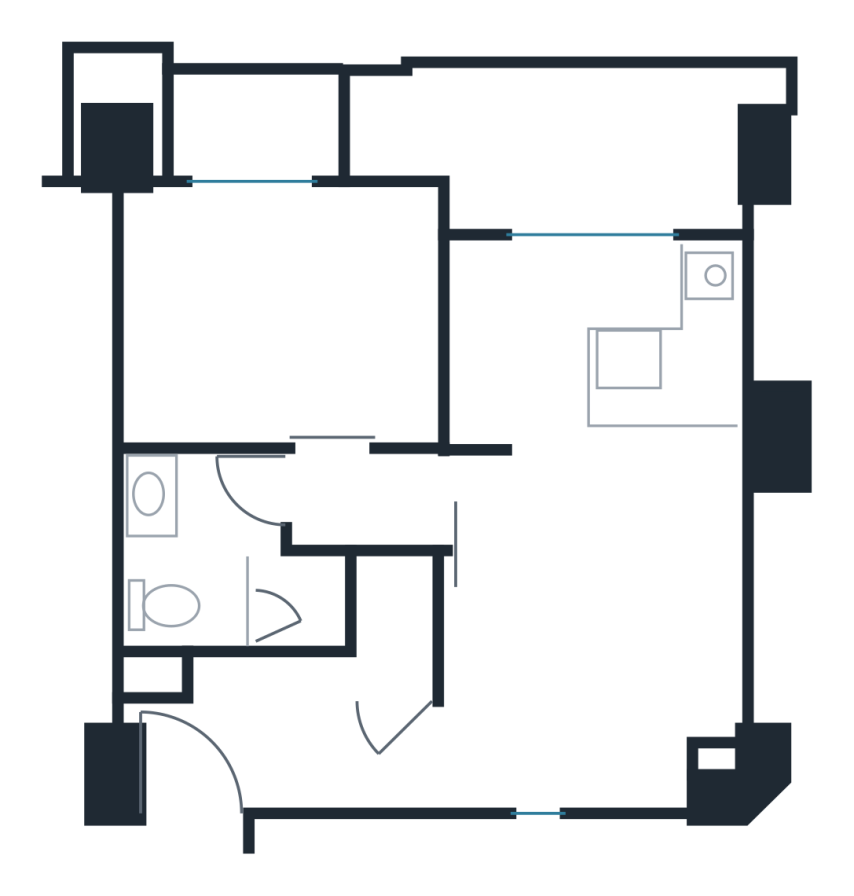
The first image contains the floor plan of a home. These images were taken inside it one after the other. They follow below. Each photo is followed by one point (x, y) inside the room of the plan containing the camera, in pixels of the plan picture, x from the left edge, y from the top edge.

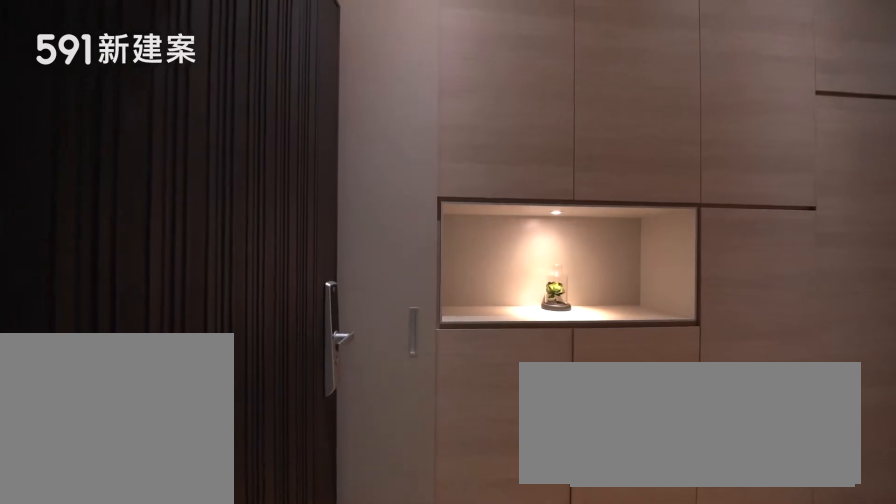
(210, 760)
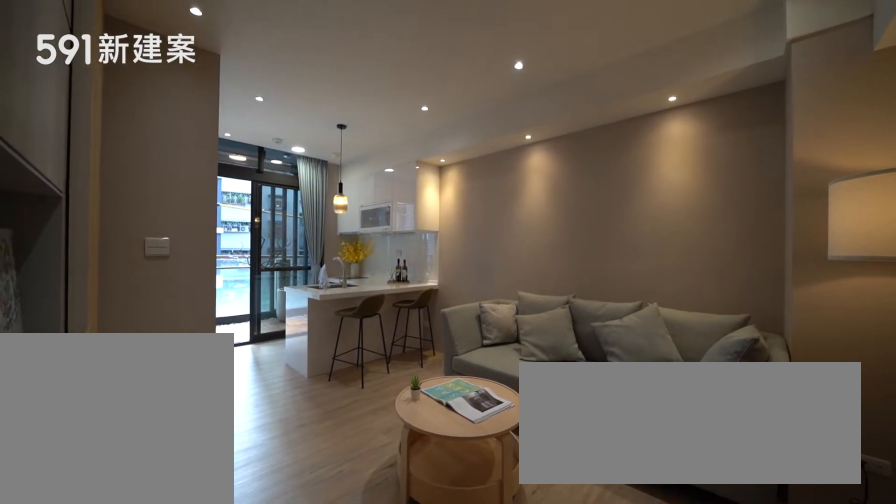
(598, 641)
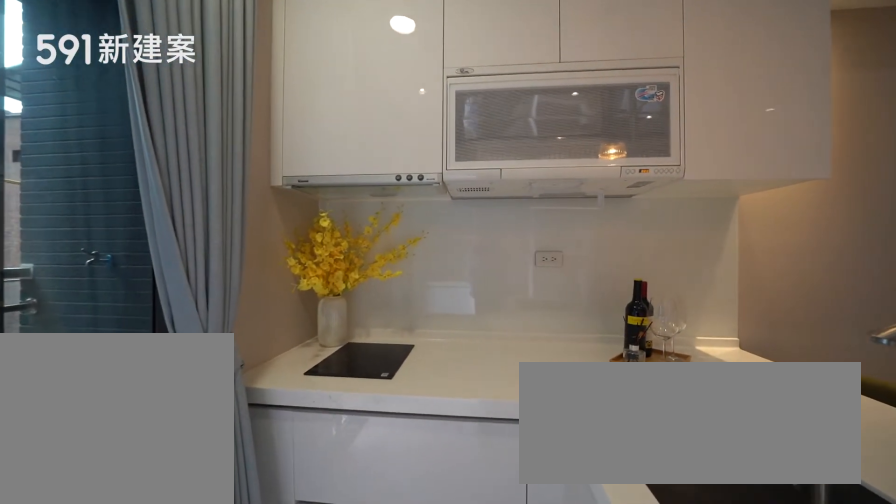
(596, 347)
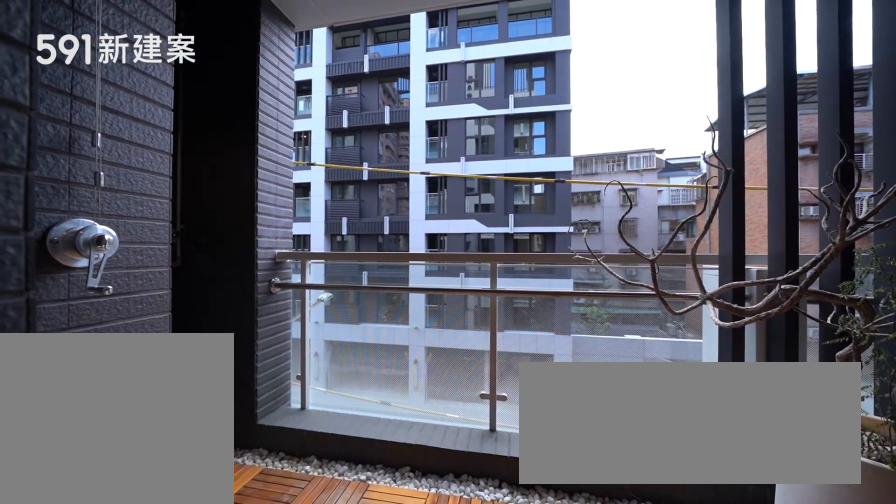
(558, 143)
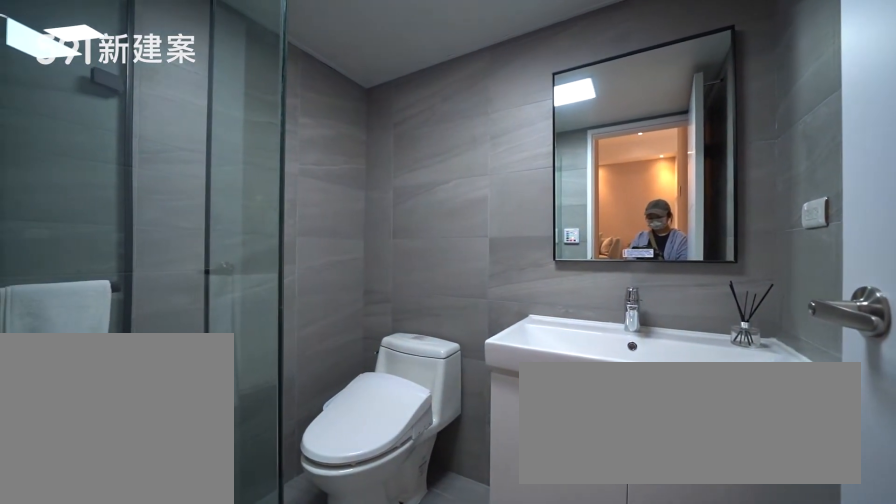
(221, 564)
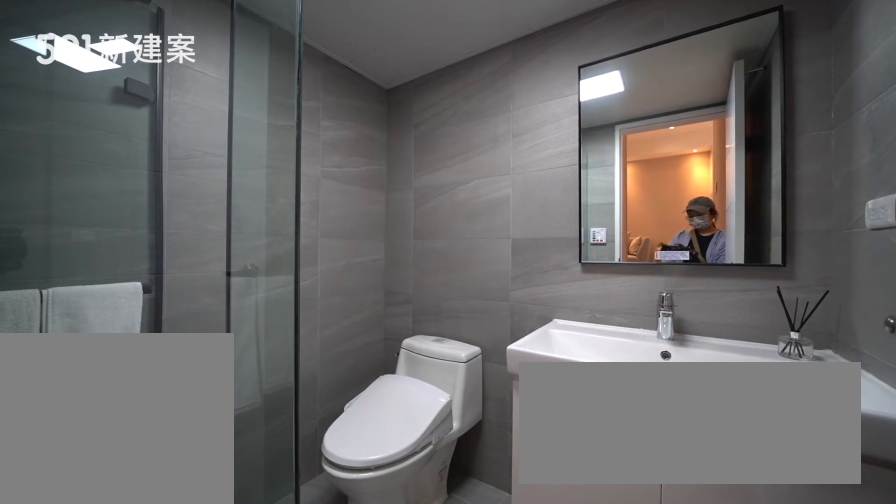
(221, 564)
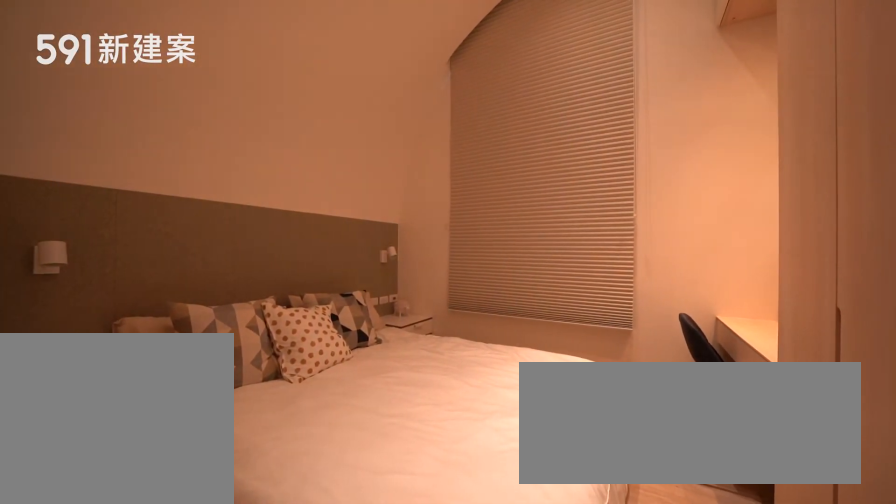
(280, 314)
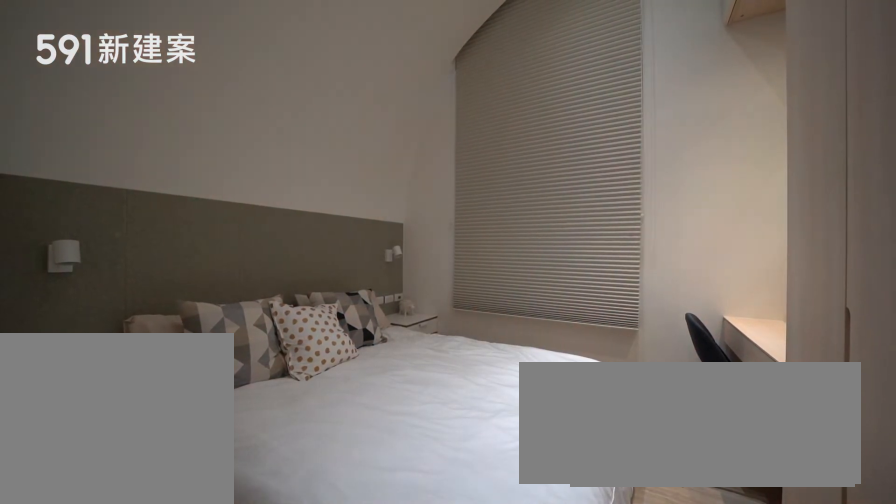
(280, 314)
